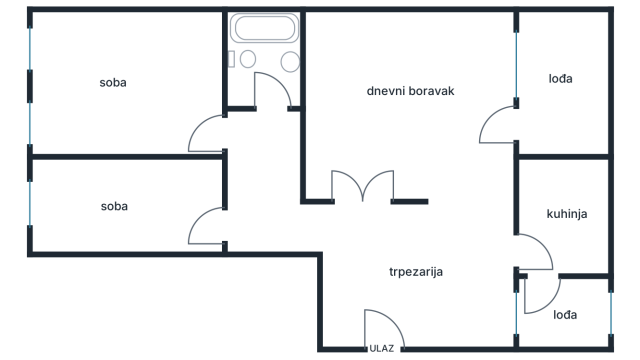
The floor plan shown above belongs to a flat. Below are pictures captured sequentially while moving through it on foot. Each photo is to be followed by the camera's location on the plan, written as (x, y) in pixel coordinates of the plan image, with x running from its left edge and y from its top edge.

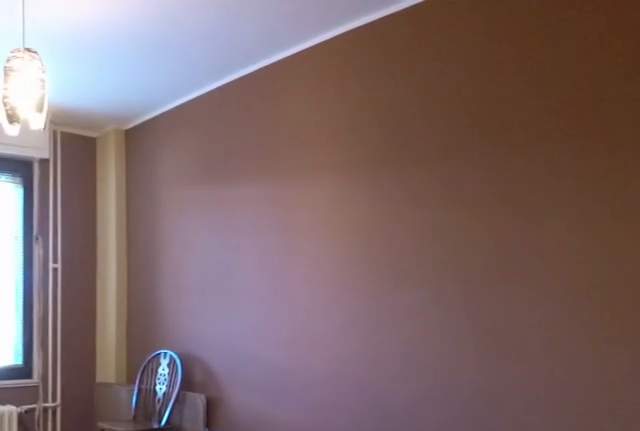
(215, 127)
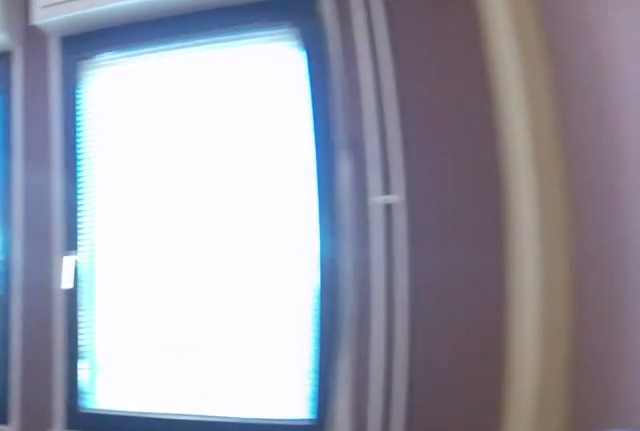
(159, 51)
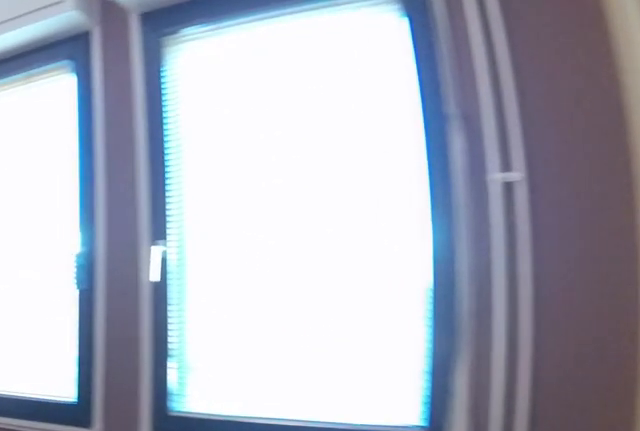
(158, 49)
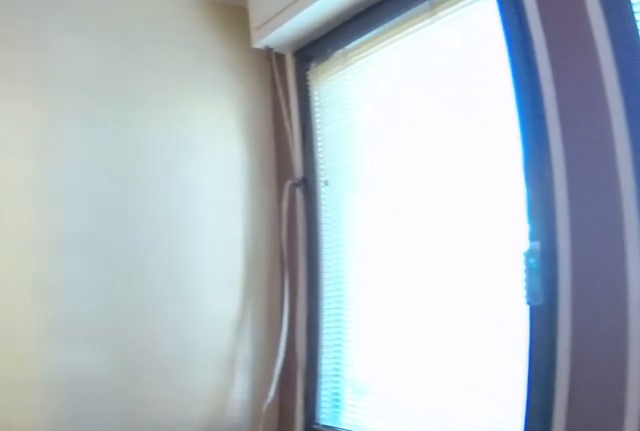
(149, 66)
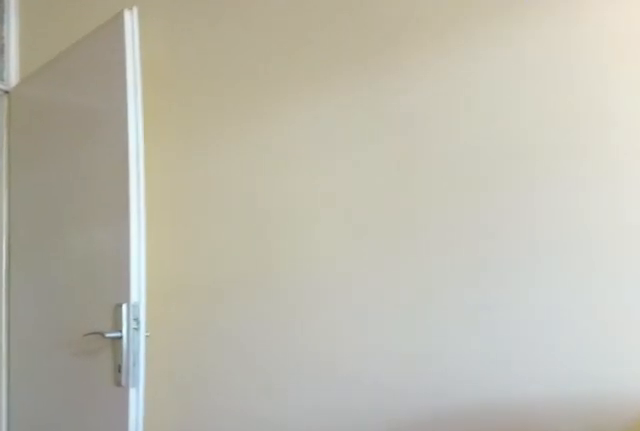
(162, 103)
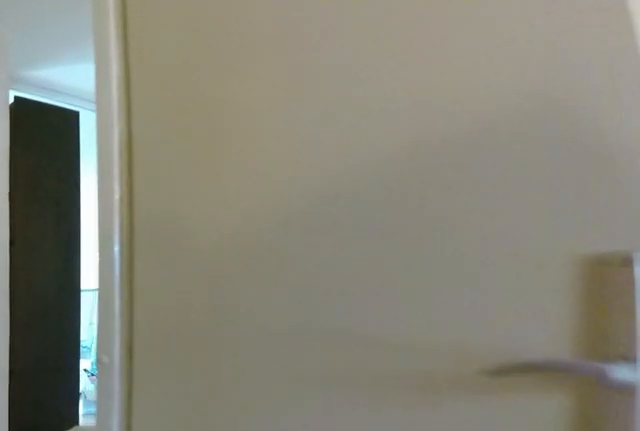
(199, 116)
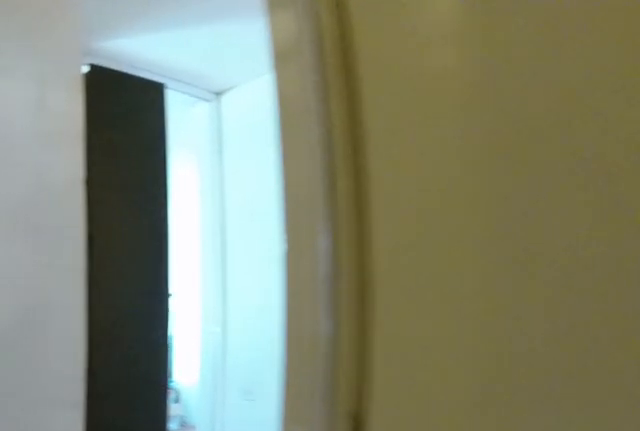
(217, 122)
